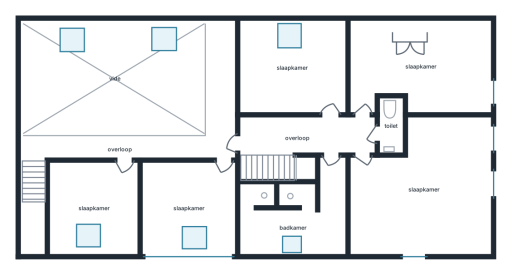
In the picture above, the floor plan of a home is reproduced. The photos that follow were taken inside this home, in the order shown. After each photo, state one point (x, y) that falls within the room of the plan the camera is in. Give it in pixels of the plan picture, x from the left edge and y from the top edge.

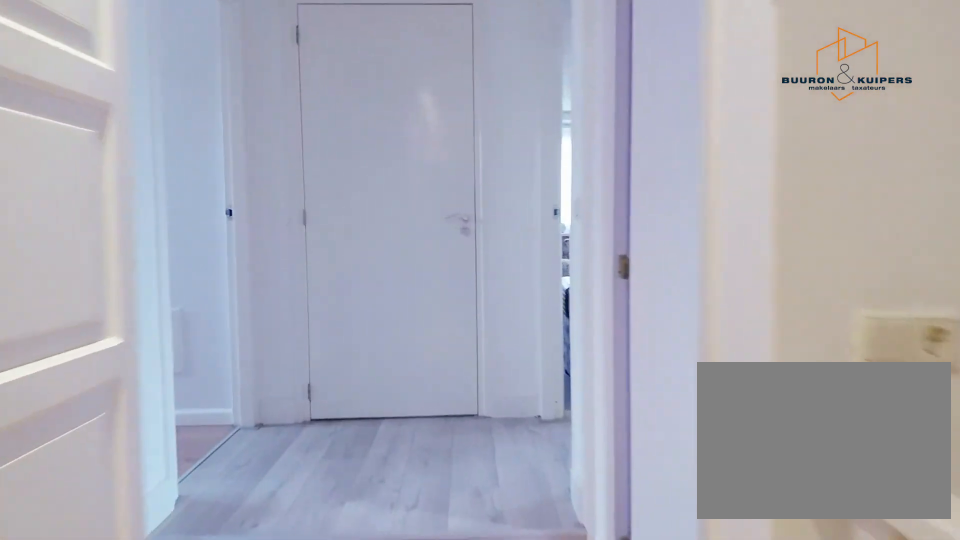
(308, 134)
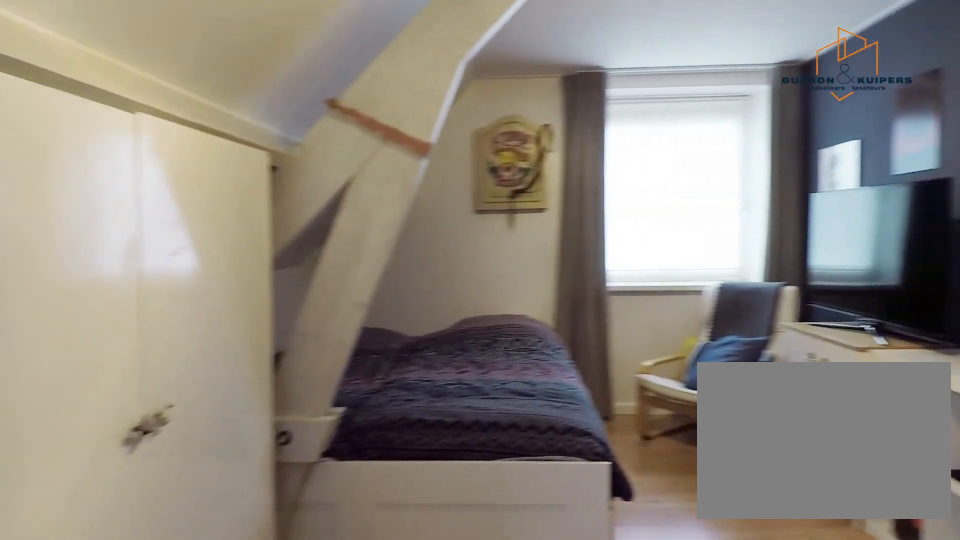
(421, 71)
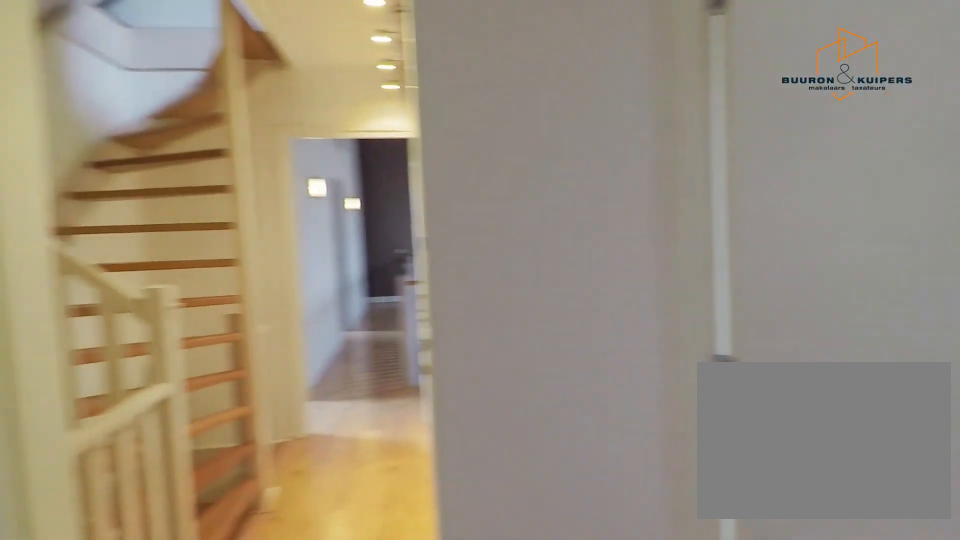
(308, 134)
